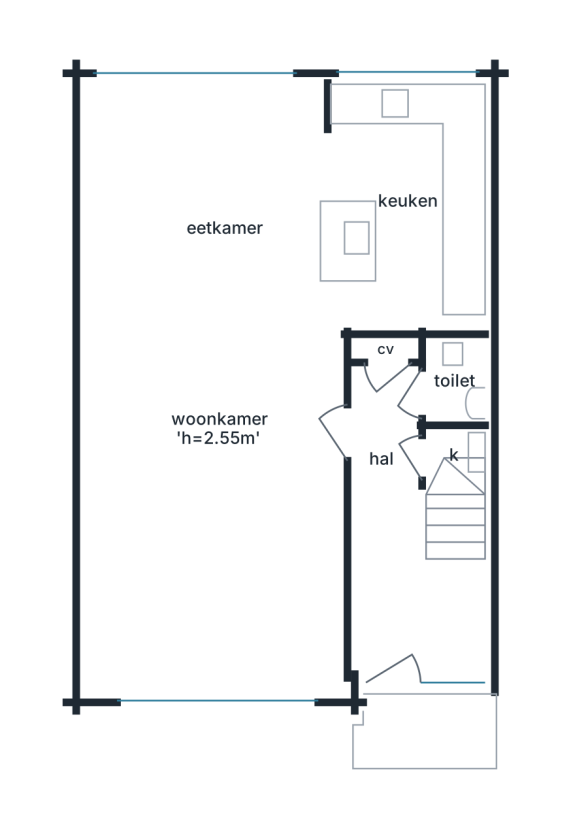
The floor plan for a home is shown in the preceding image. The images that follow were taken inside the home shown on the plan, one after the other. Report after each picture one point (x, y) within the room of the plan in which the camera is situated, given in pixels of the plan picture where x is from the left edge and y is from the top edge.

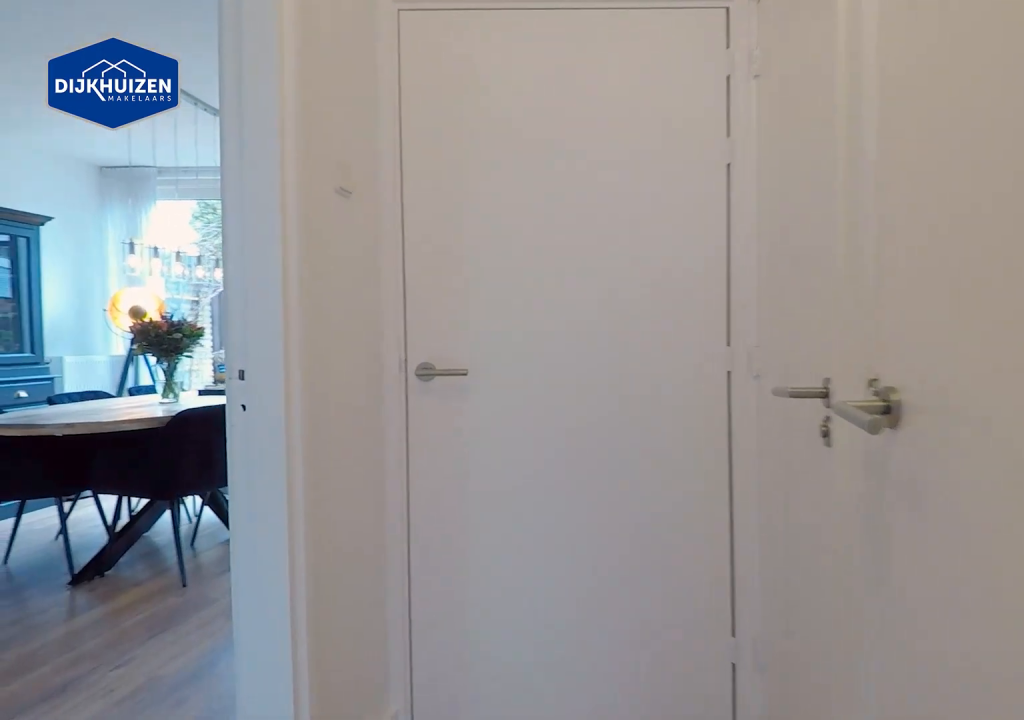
(402, 547)
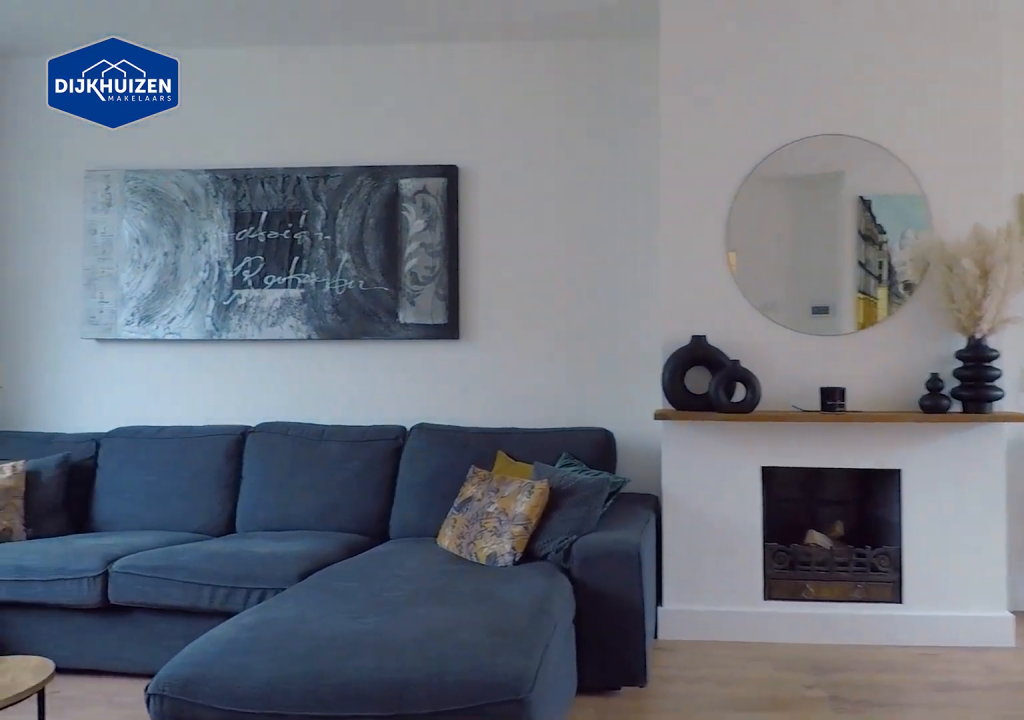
(204, 417)
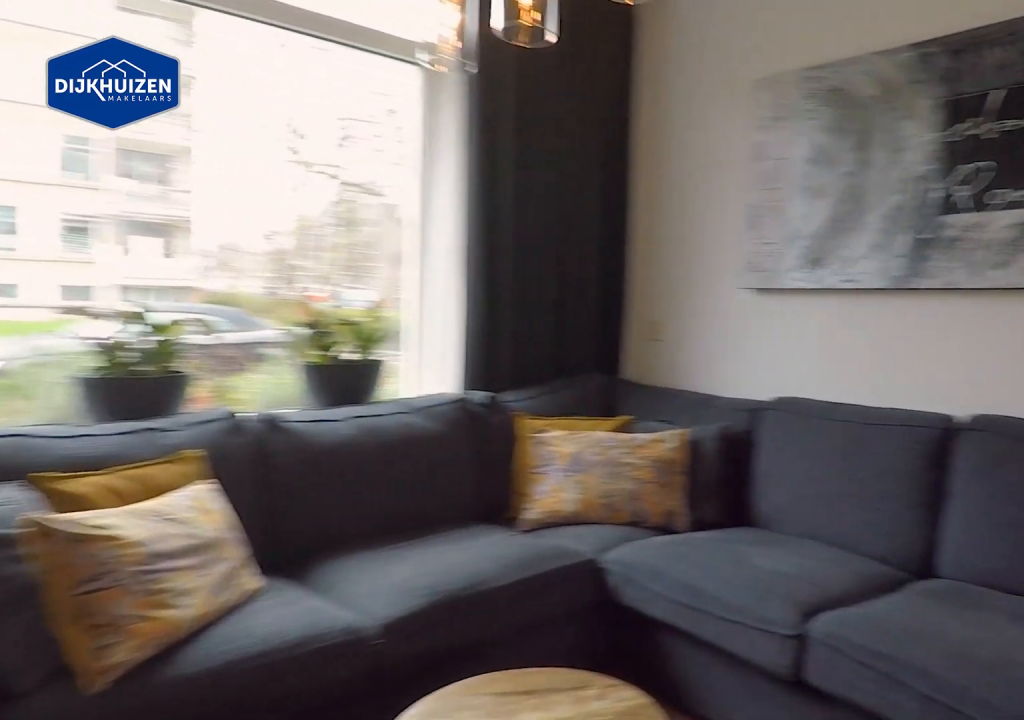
(204, 417)
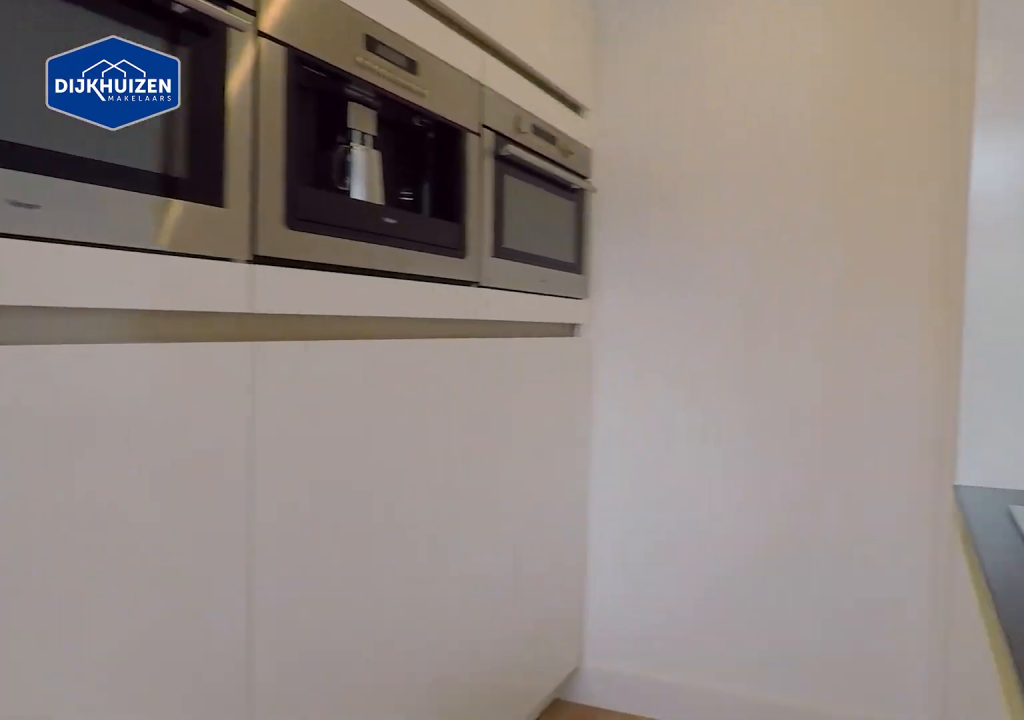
(402, 206)
